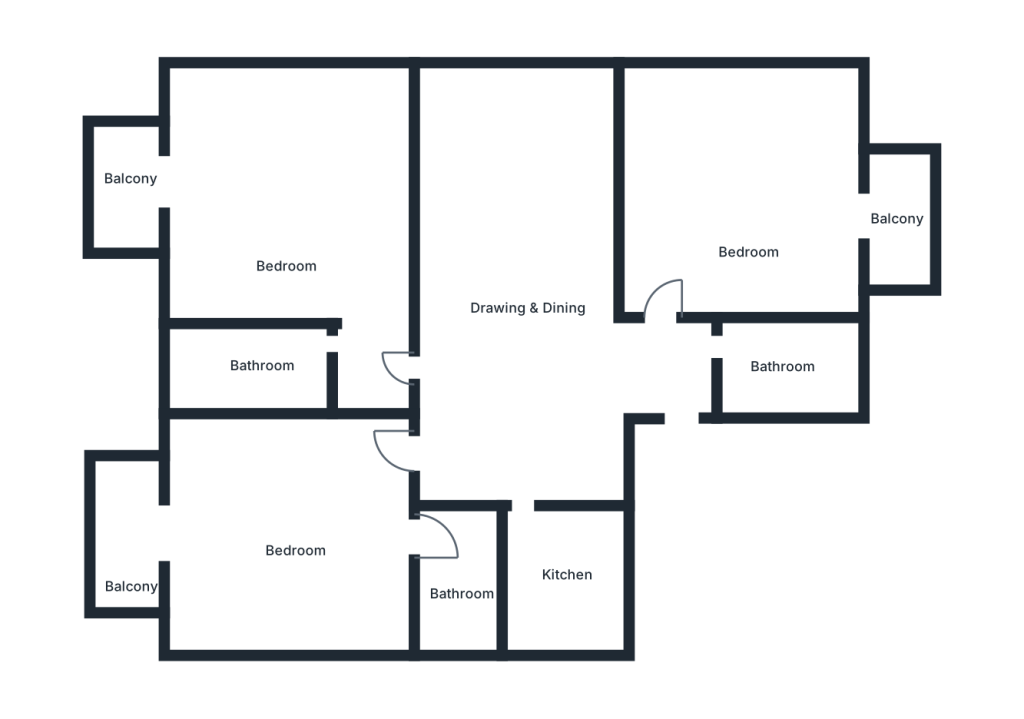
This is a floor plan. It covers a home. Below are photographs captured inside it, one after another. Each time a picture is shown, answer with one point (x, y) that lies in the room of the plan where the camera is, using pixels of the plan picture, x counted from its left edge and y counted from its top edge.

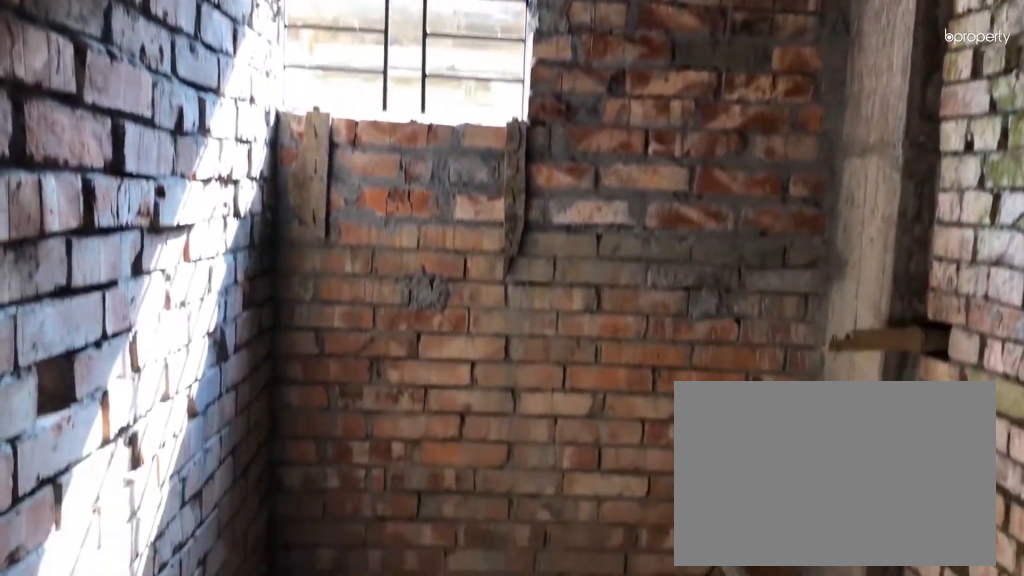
(771, 368)
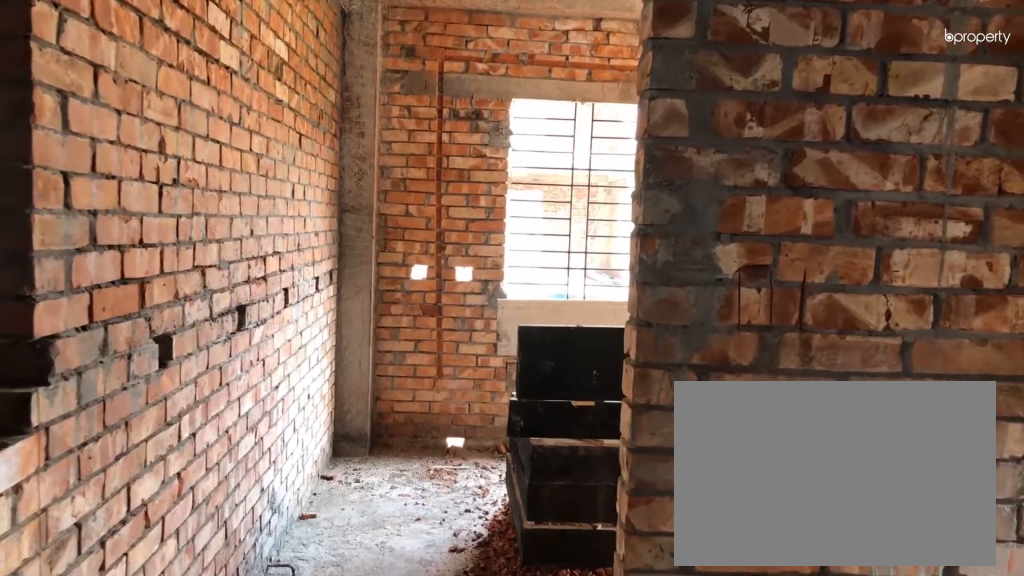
(656, 342)
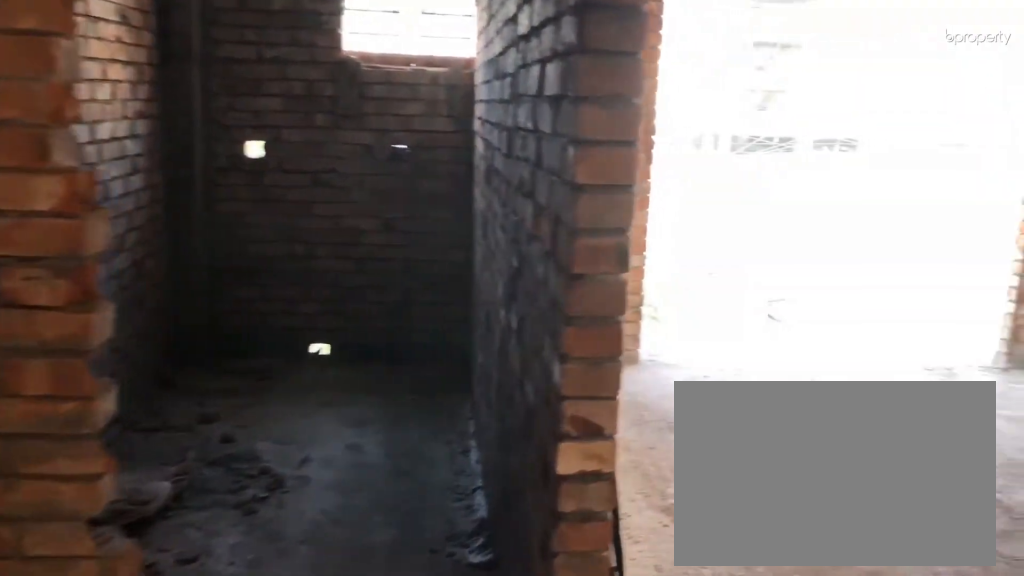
(374, 359)
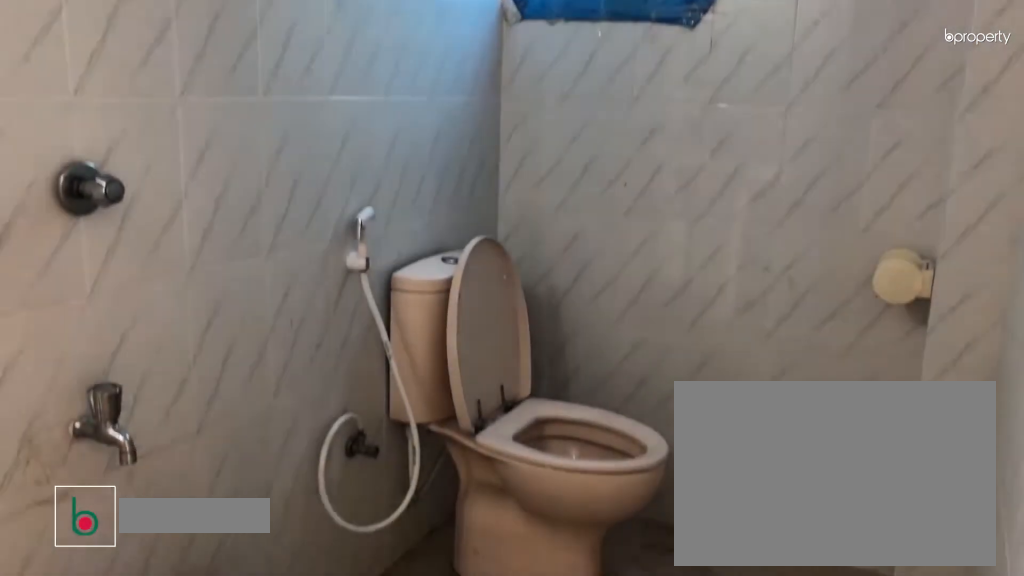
(458, 576)
